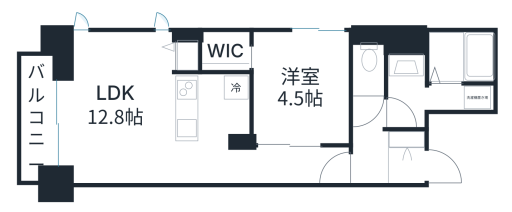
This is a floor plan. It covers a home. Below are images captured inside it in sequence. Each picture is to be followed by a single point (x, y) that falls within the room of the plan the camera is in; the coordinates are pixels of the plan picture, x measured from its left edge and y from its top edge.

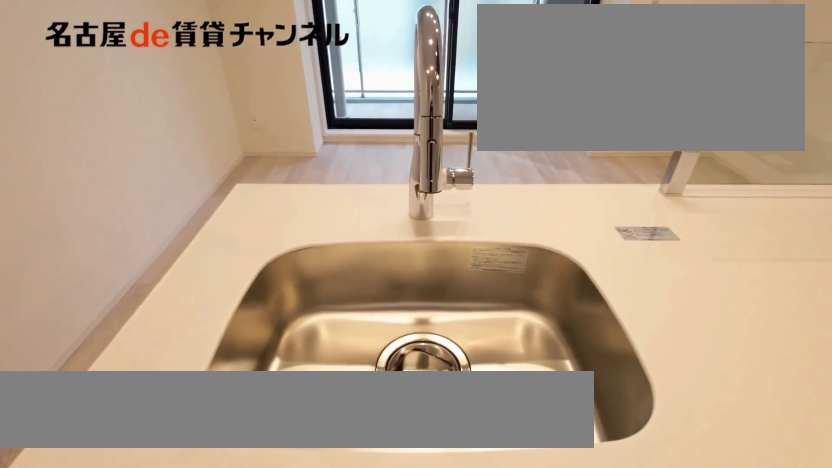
(213, 109)
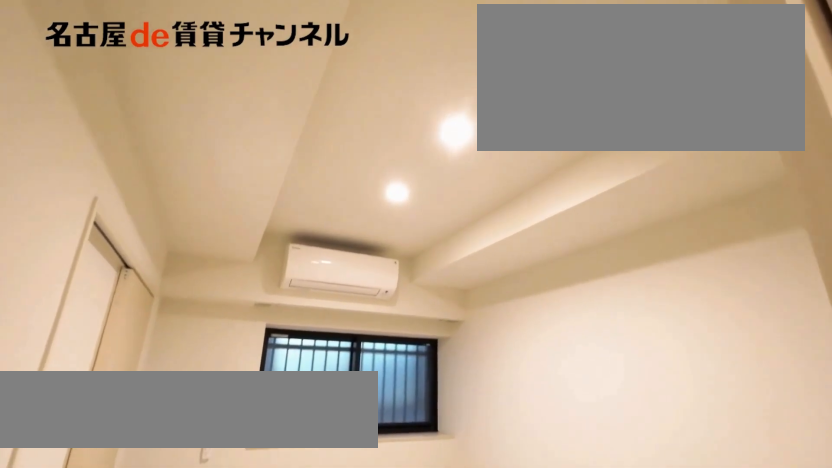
(301, 88)
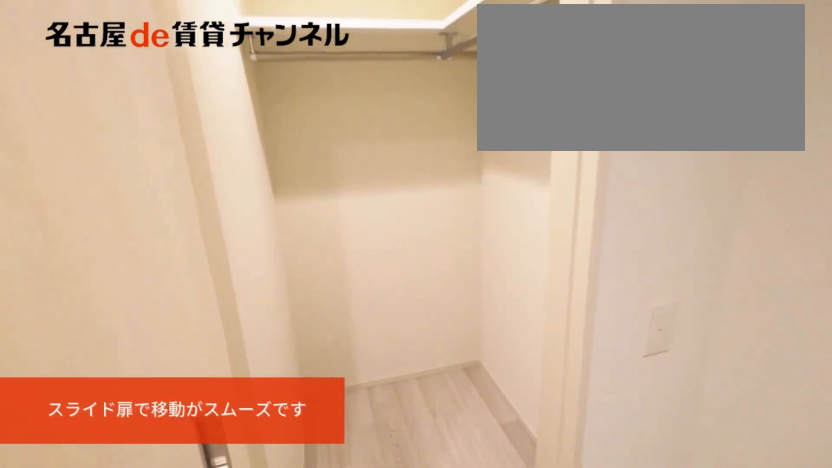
(225, 50)
